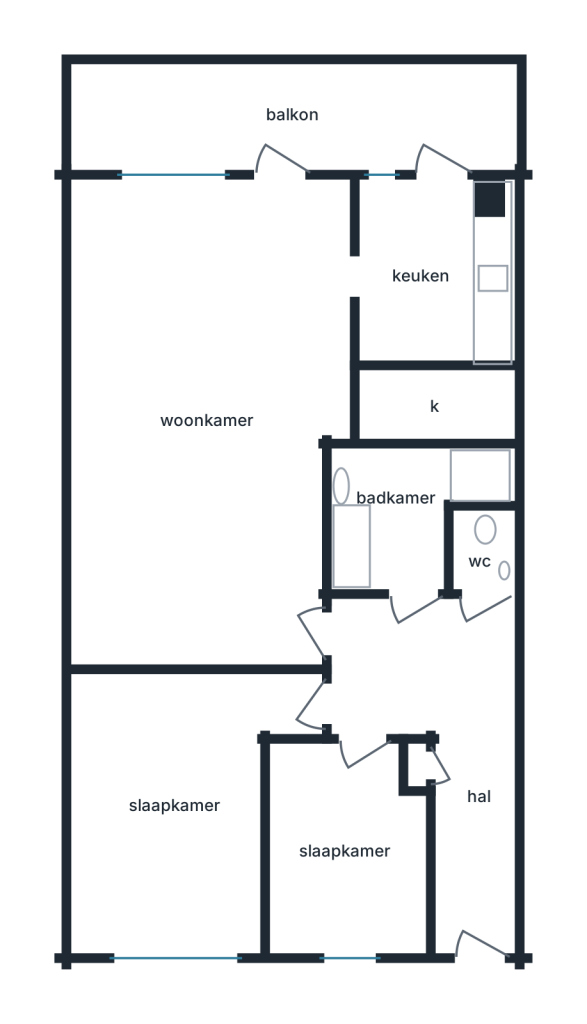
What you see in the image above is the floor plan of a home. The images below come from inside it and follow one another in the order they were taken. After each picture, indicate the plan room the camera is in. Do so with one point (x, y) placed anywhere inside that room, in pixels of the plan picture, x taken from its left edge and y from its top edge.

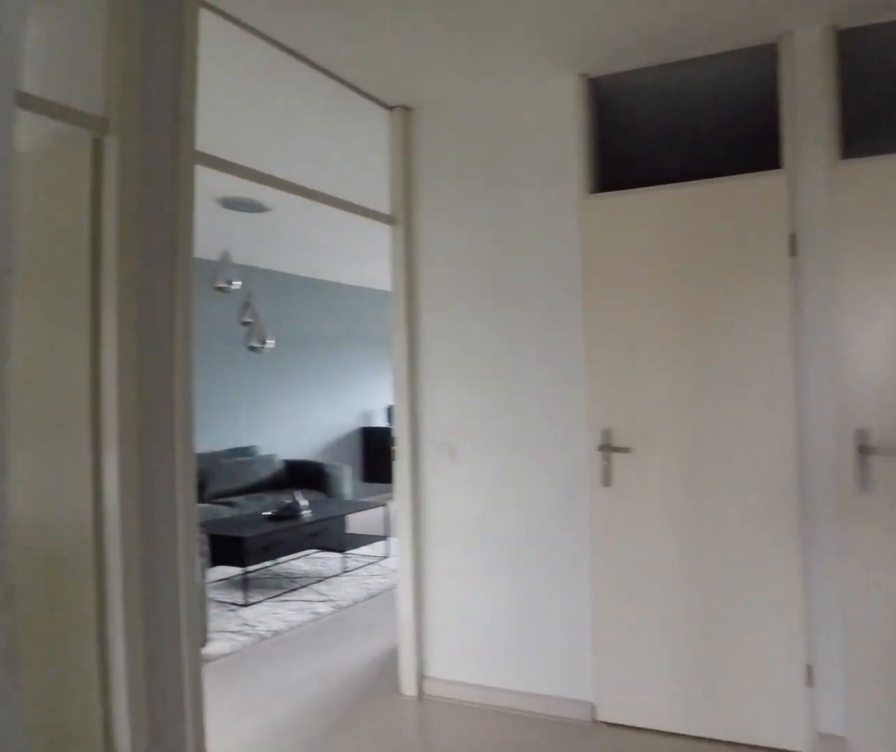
(440, 735)
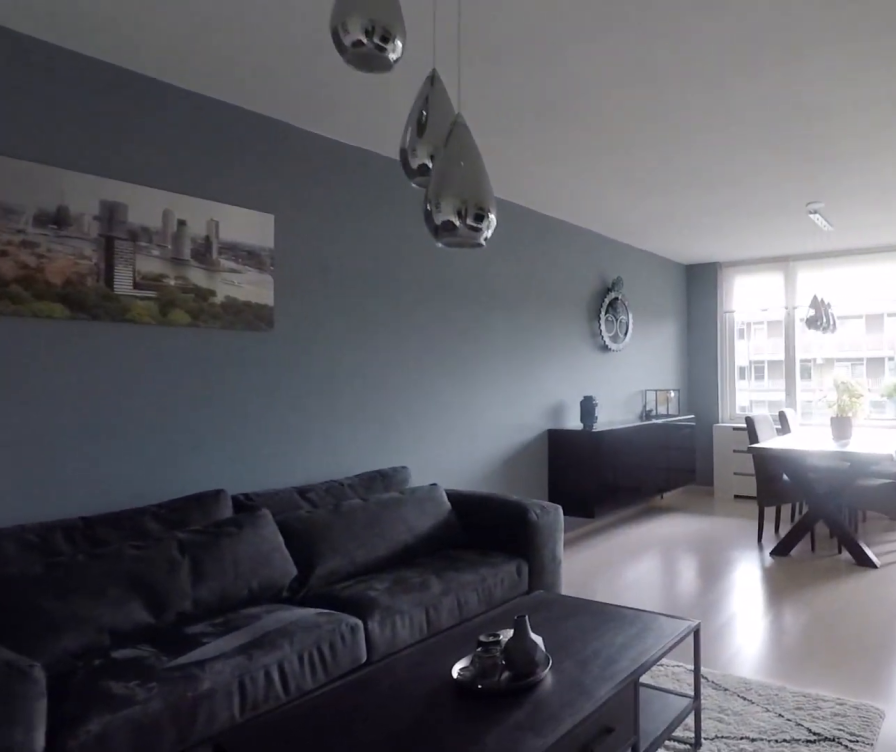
(208, 415)
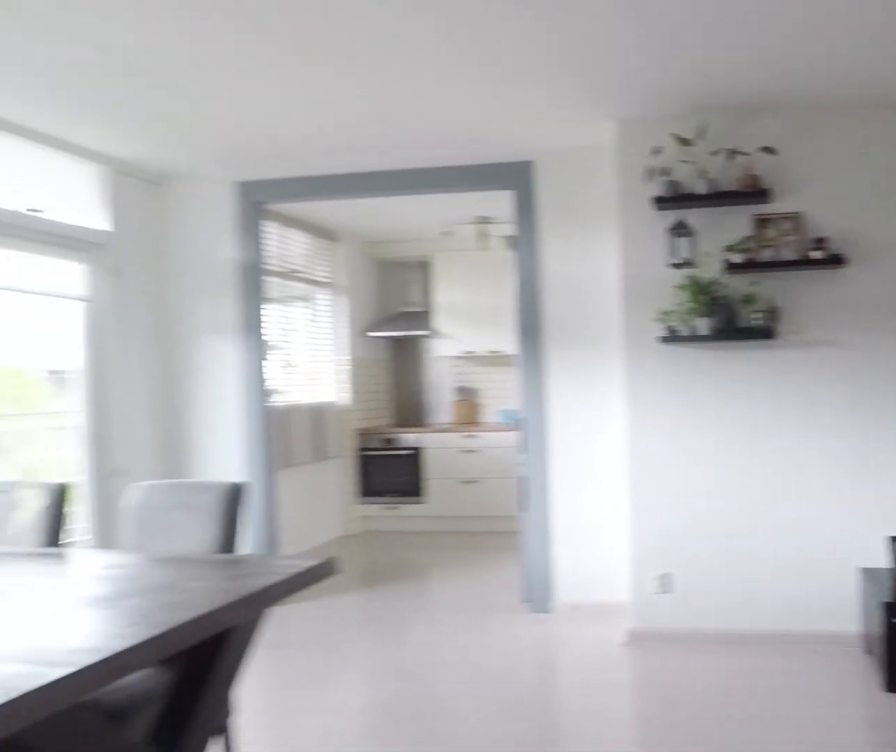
(208, 415)
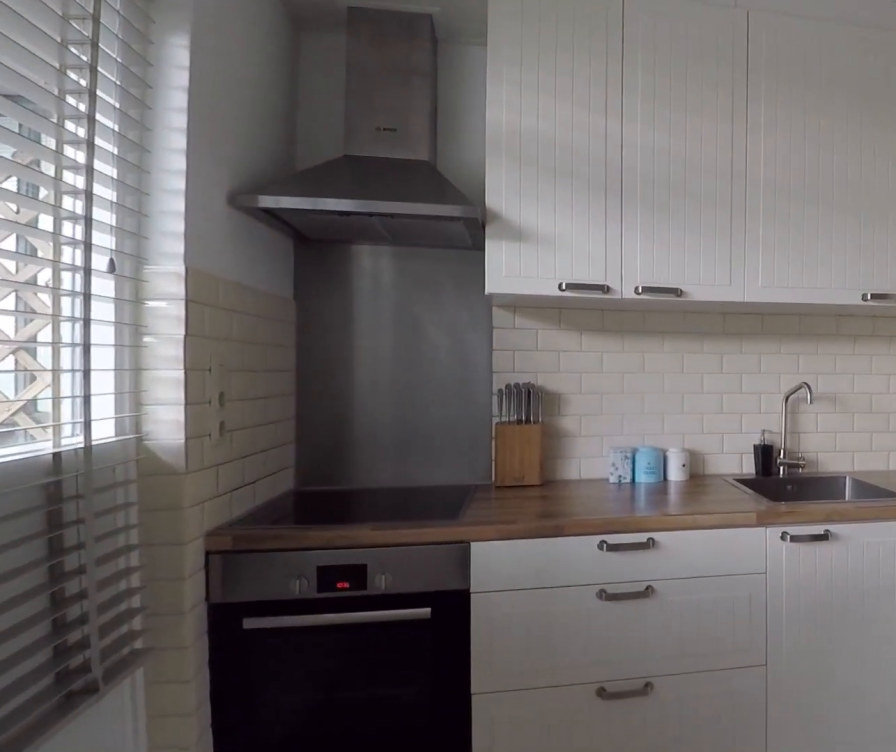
(431, 273)
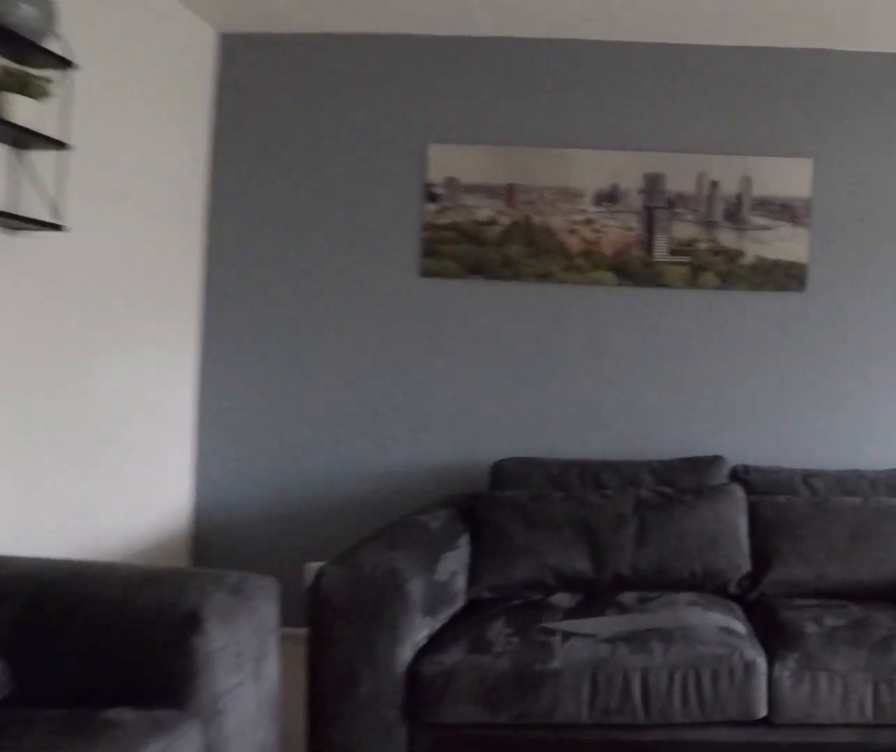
(208, 415)
